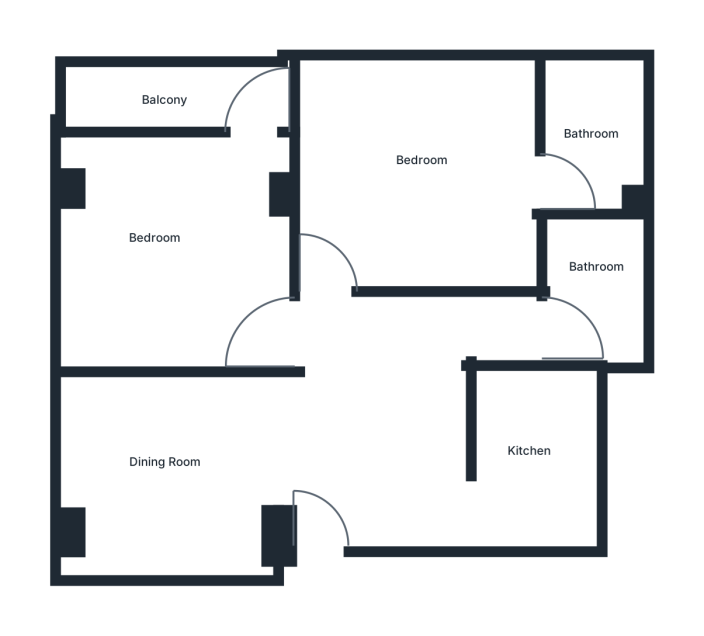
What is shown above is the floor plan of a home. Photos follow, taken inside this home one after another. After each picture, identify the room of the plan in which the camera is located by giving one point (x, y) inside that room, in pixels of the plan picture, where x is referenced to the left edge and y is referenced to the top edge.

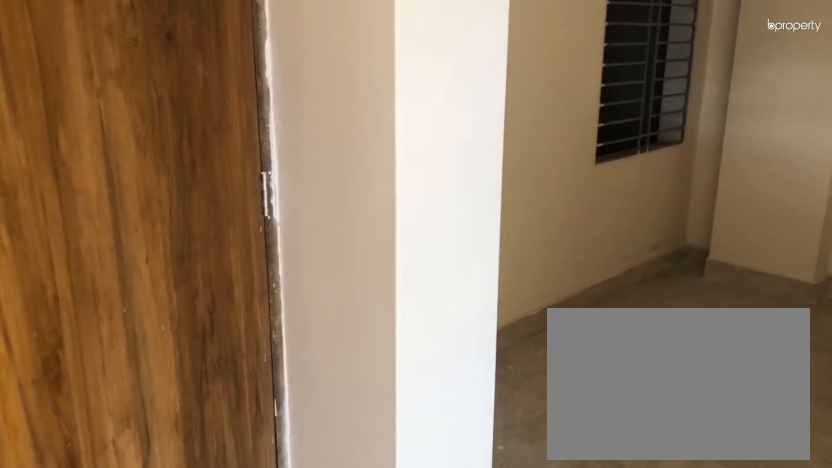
(262, 447)
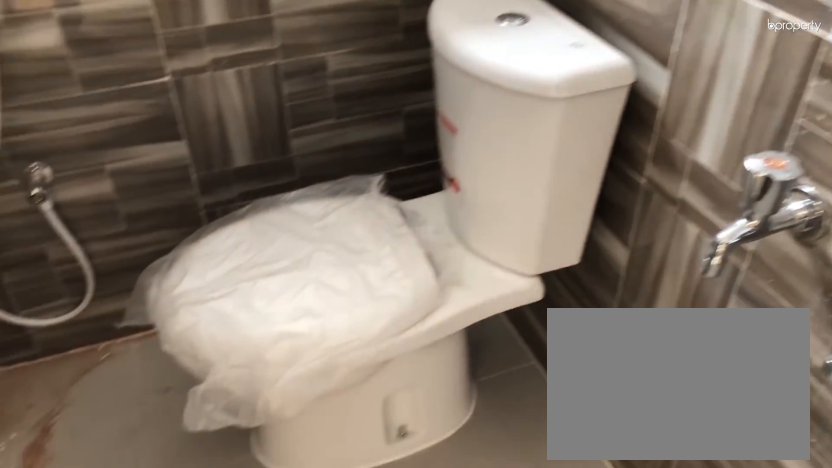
(588, 152)
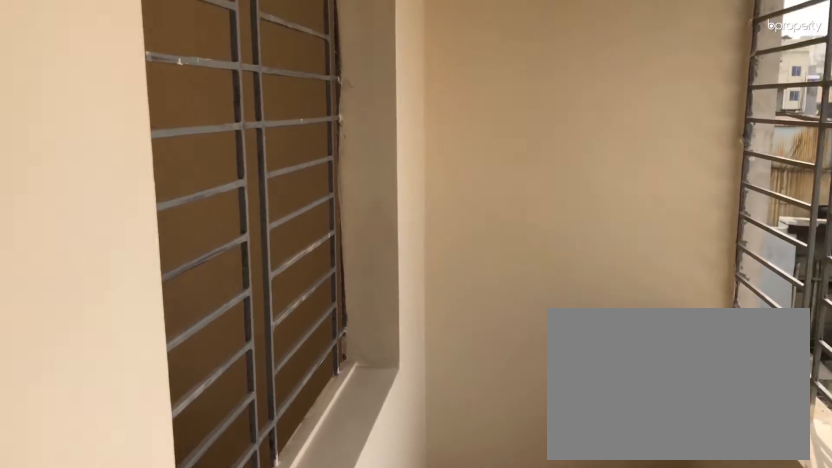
(182, 93)
